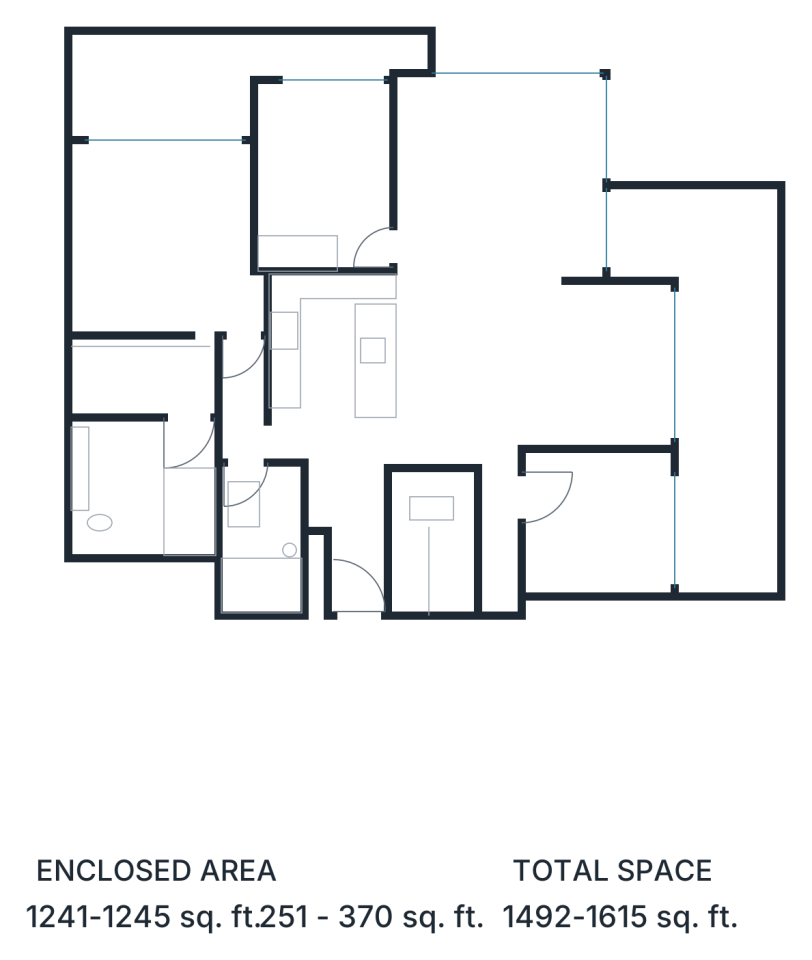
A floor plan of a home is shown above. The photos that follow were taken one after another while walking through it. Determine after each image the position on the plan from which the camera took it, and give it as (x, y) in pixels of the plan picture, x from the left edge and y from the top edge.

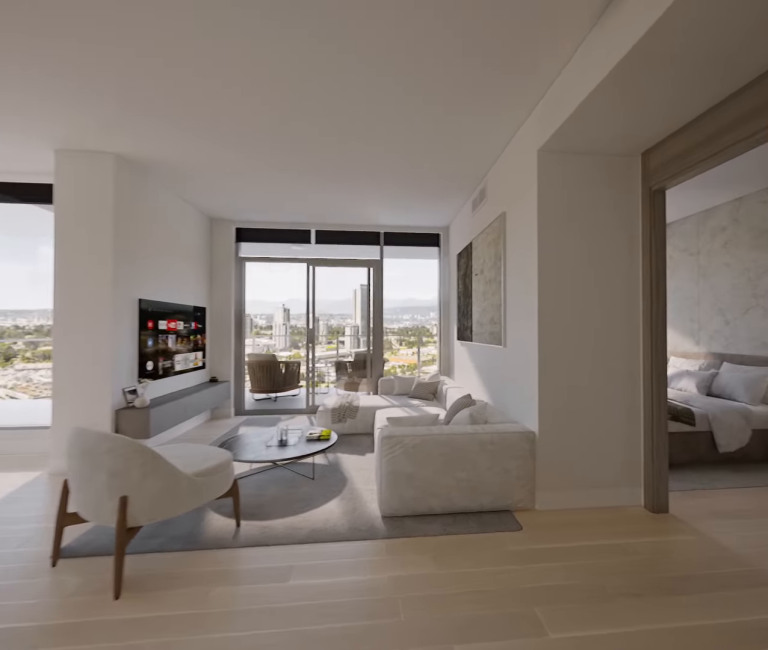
(398, 373)
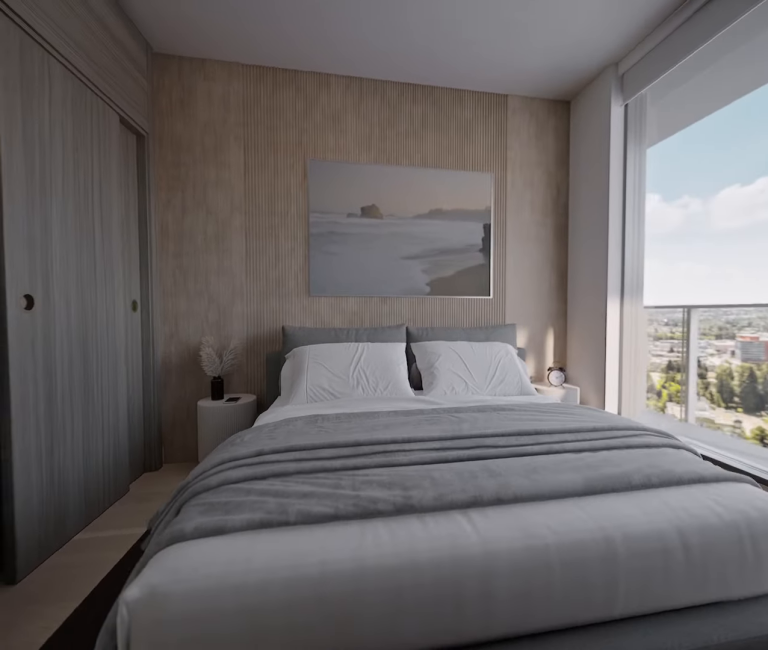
(394, 189)
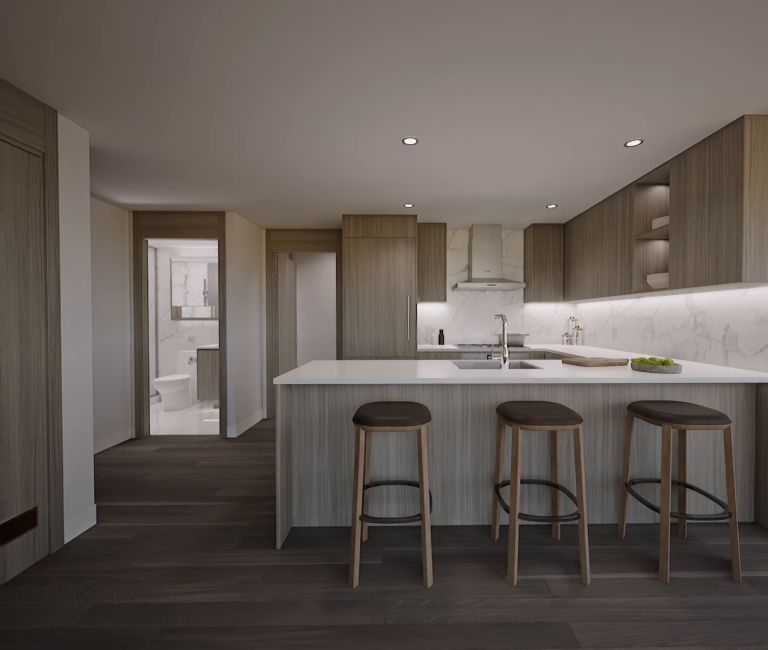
(500, 373)
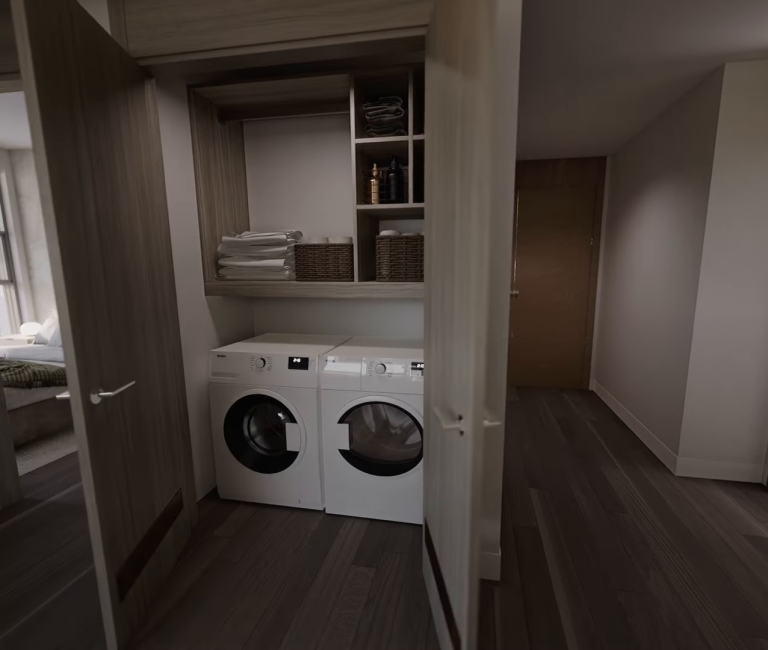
(396, 397)
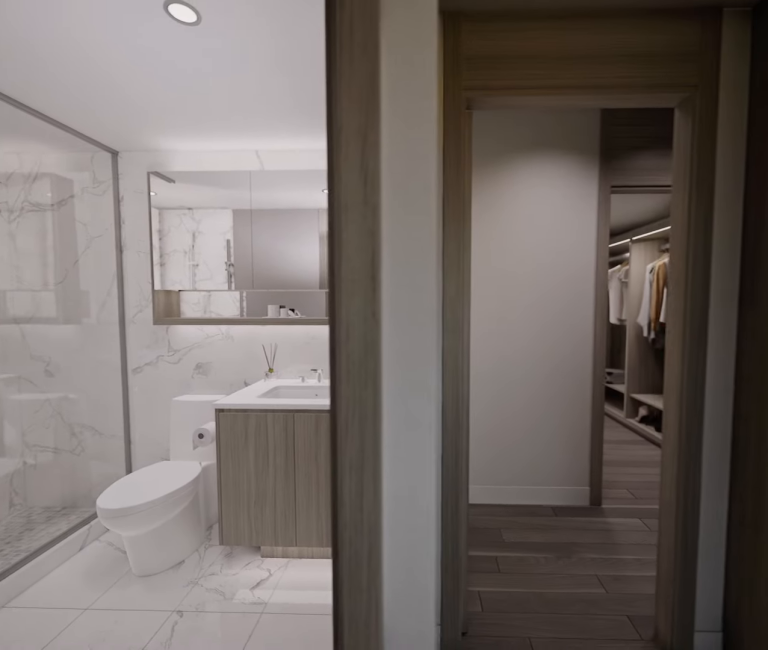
(334, 474)
